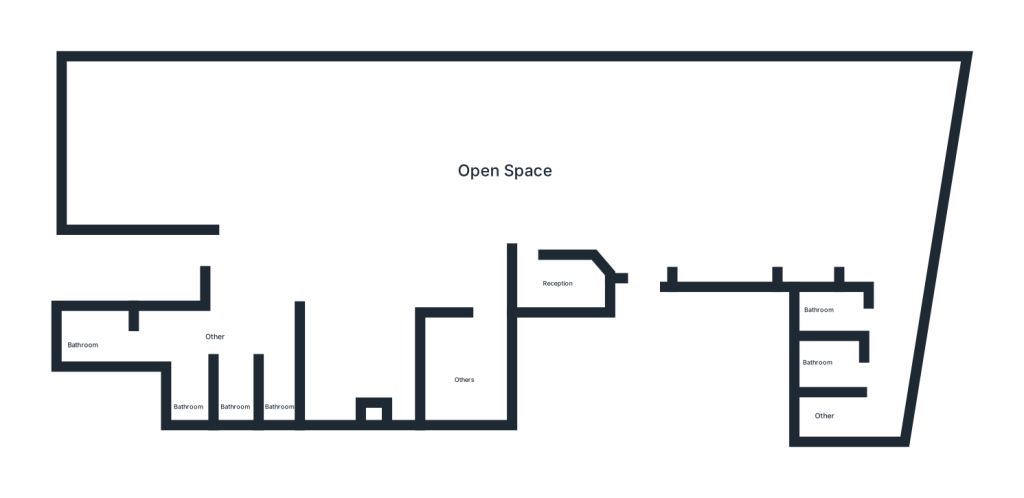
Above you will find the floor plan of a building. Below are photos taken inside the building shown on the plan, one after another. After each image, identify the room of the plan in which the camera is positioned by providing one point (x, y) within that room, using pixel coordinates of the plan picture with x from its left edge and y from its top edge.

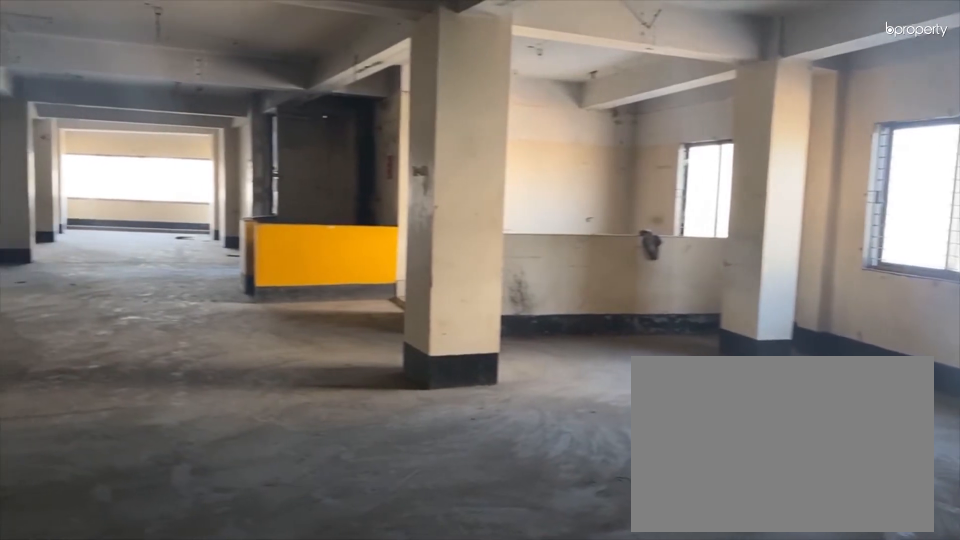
(318, 231)
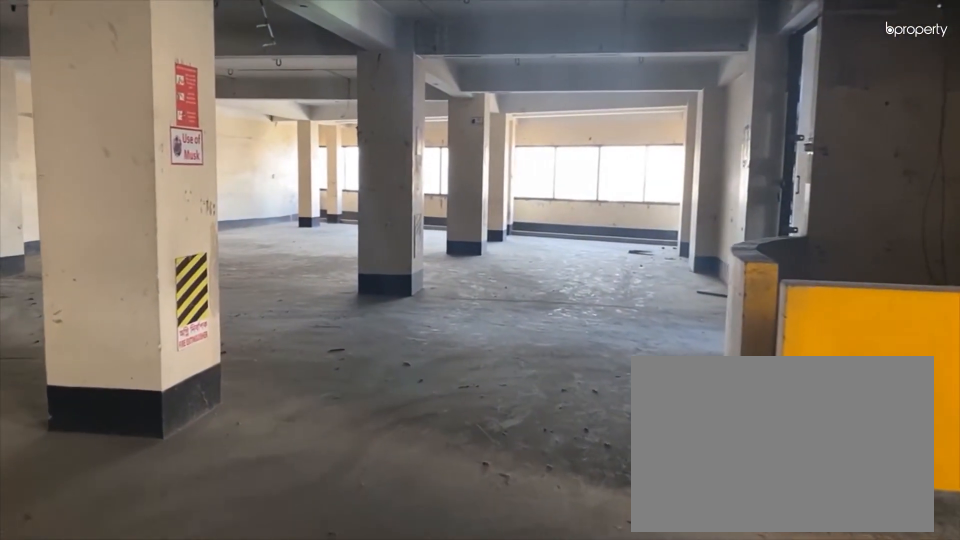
(464, 183)
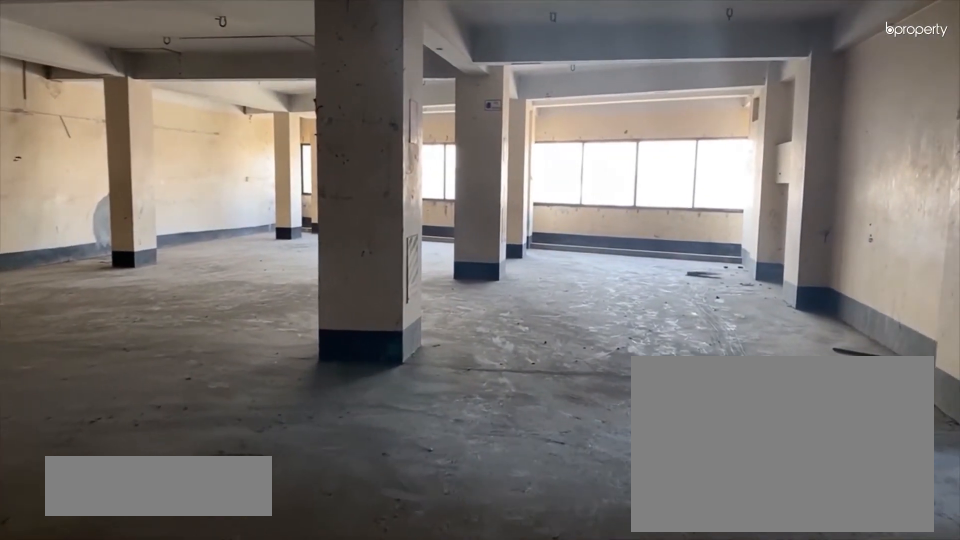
(569, 170)
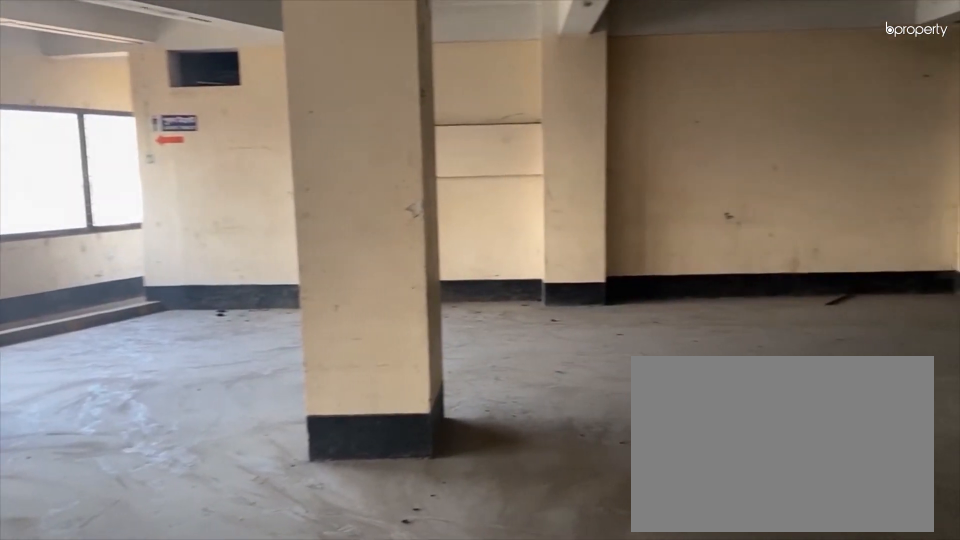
(819, 154)
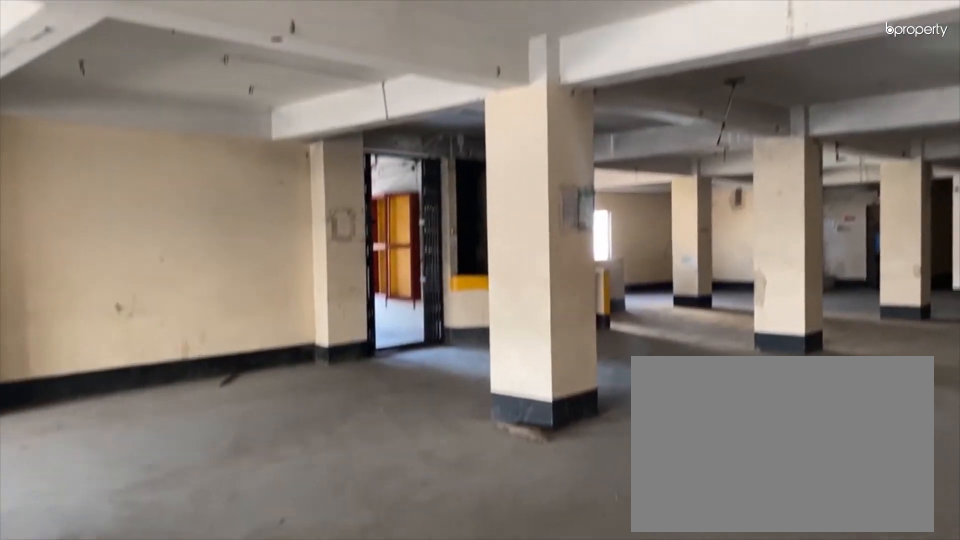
(819, 154)
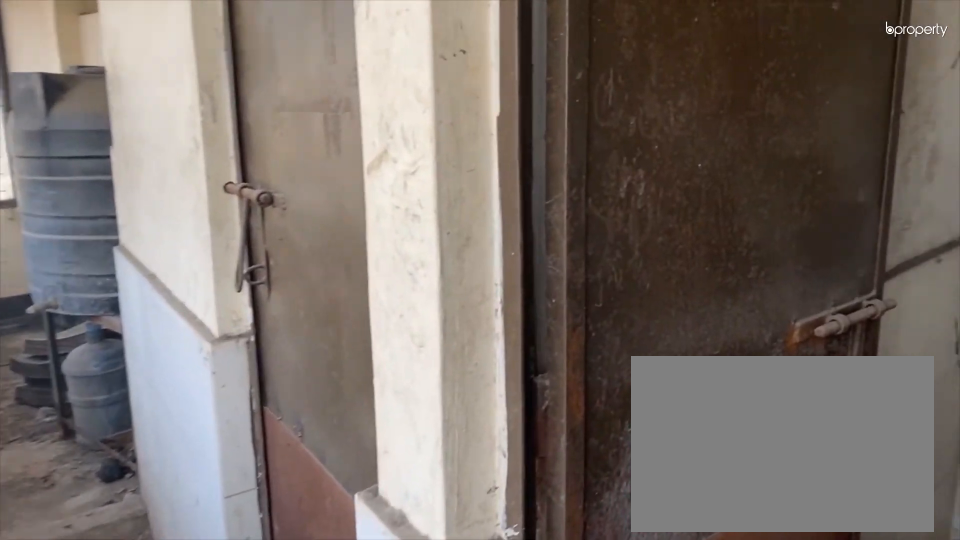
(856, 304)
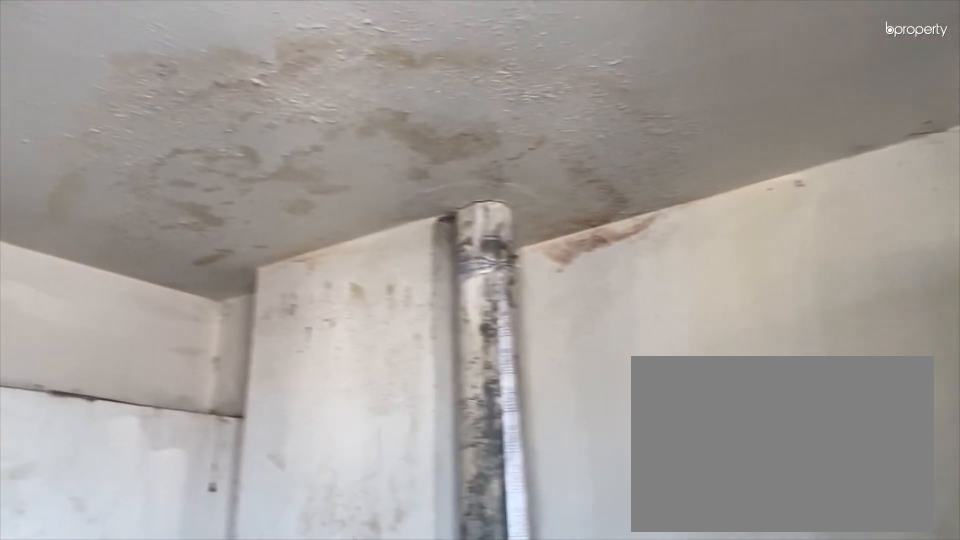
(856, 304)
